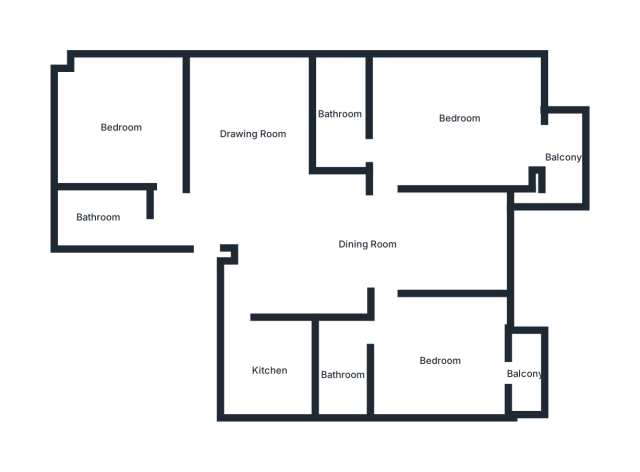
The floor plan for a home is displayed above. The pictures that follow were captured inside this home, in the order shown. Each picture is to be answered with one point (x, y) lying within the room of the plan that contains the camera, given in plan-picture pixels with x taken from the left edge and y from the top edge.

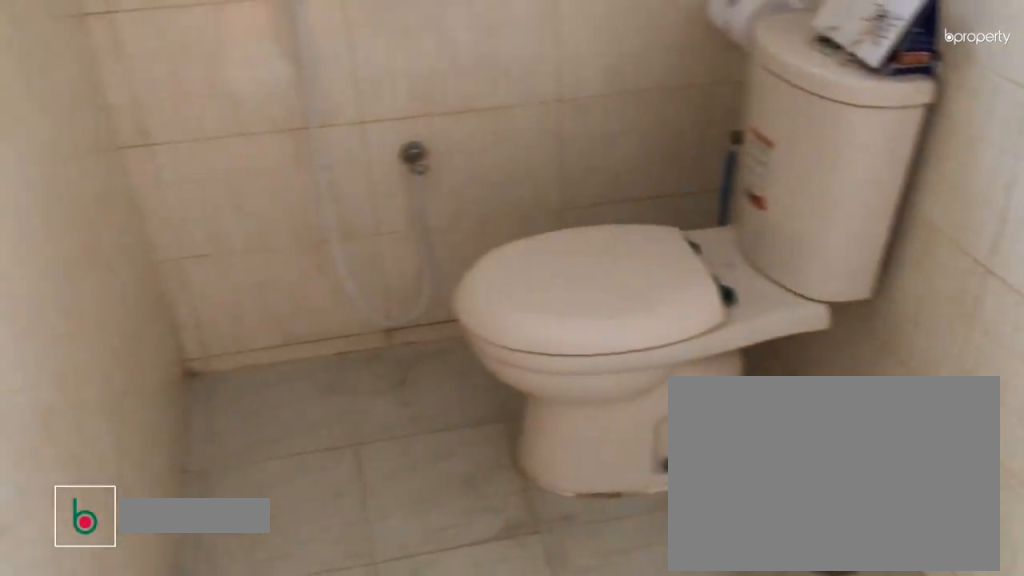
(343, 375)
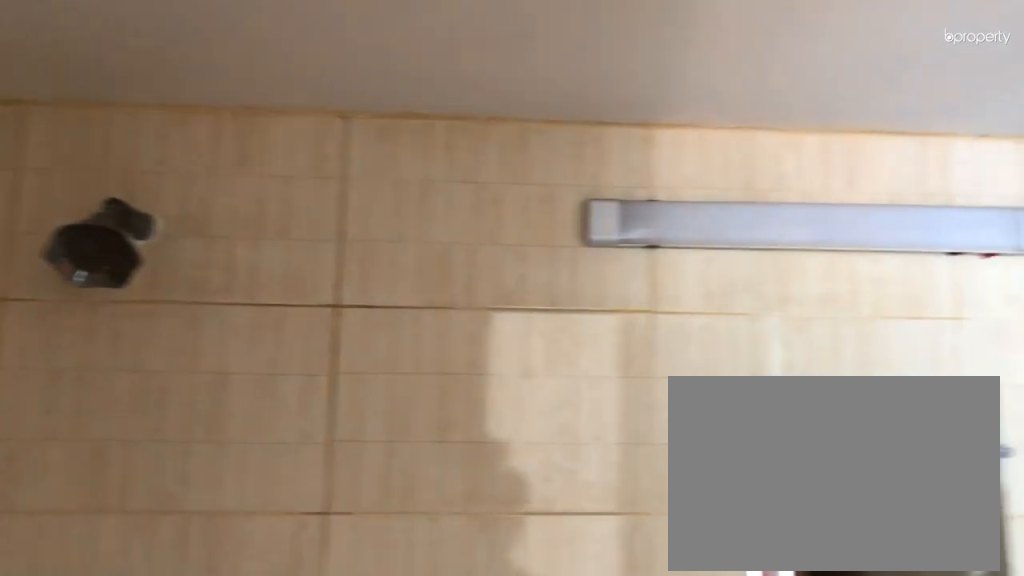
(343, 375)
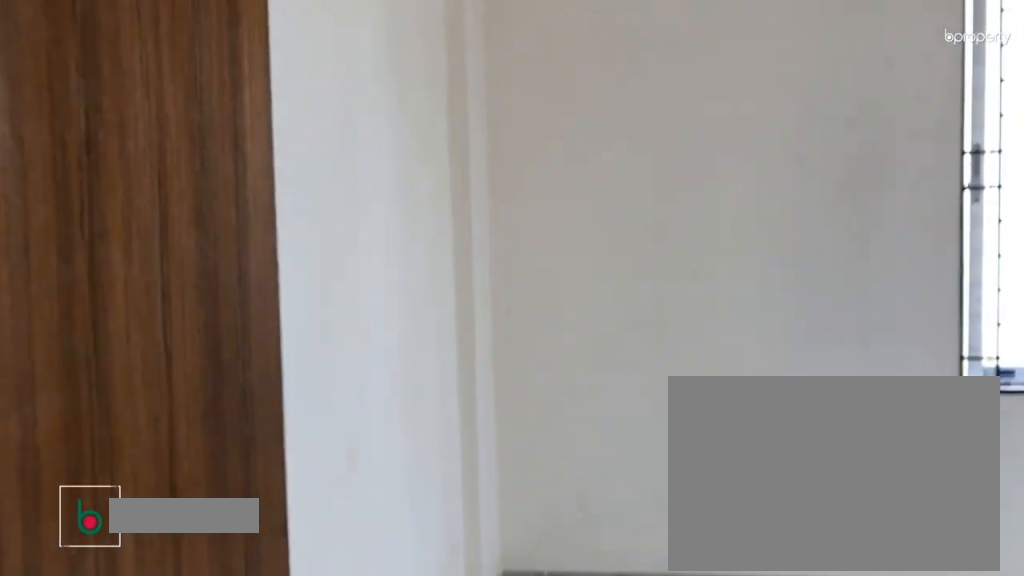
(460, 119)
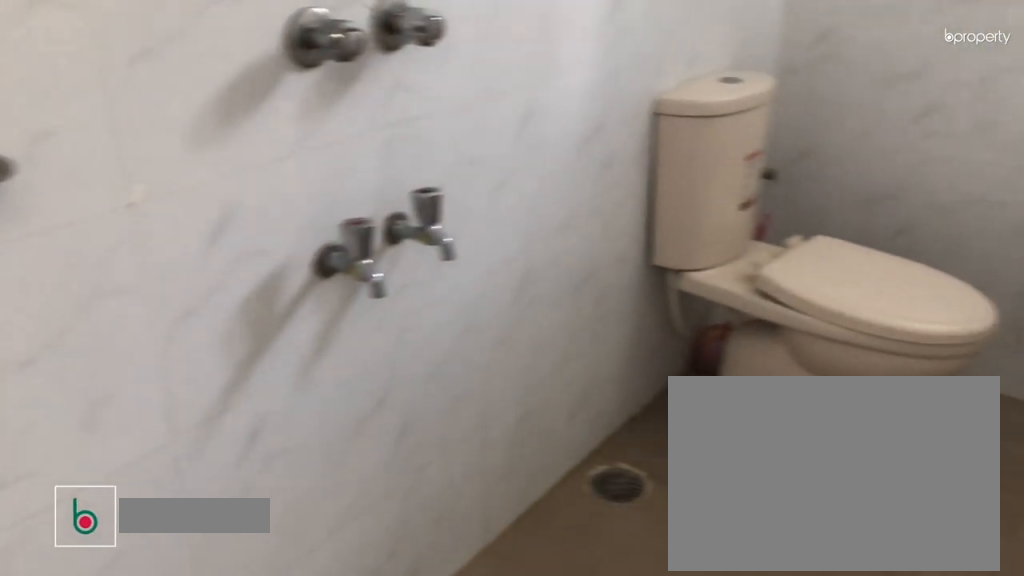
(340, 115)
